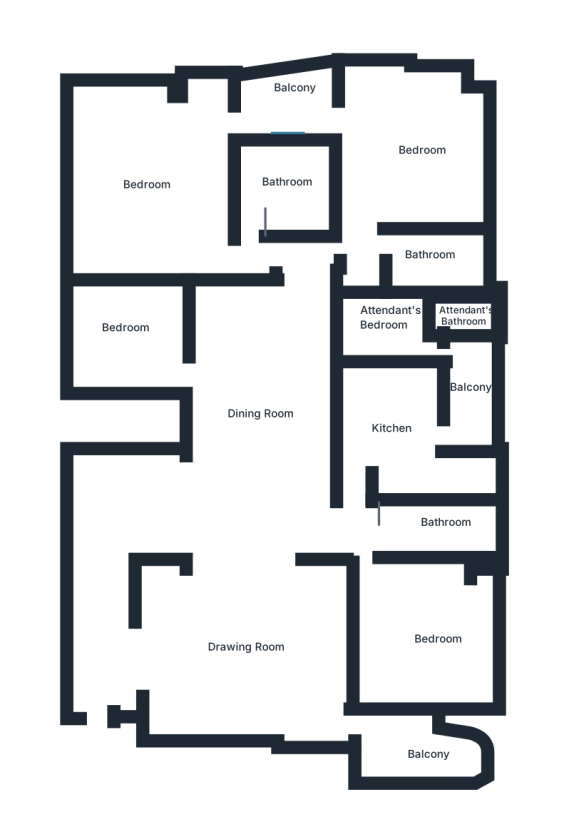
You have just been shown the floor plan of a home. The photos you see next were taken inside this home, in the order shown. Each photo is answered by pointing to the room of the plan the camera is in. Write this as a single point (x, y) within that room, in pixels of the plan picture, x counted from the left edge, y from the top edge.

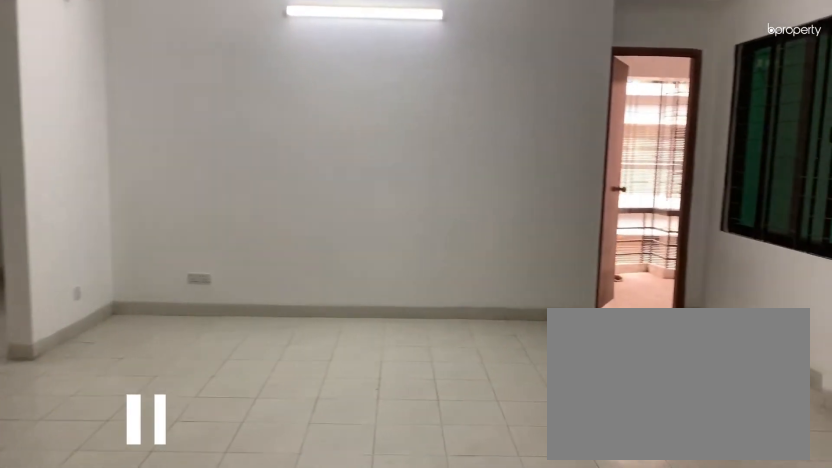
(249, 662)
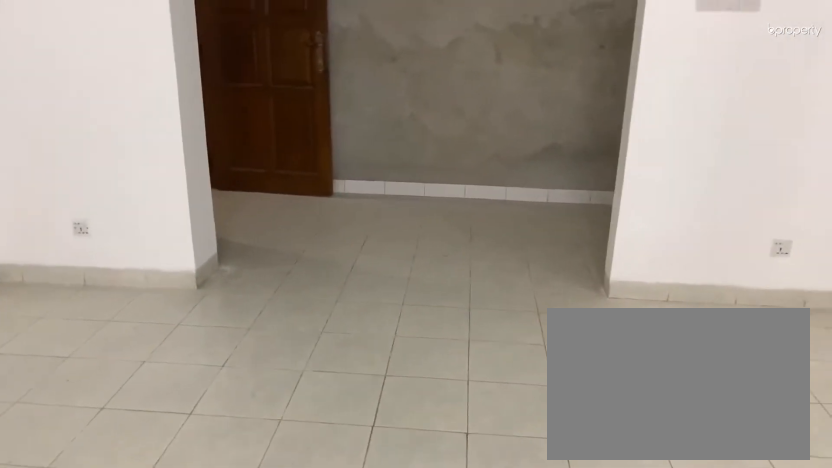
(249, 662)
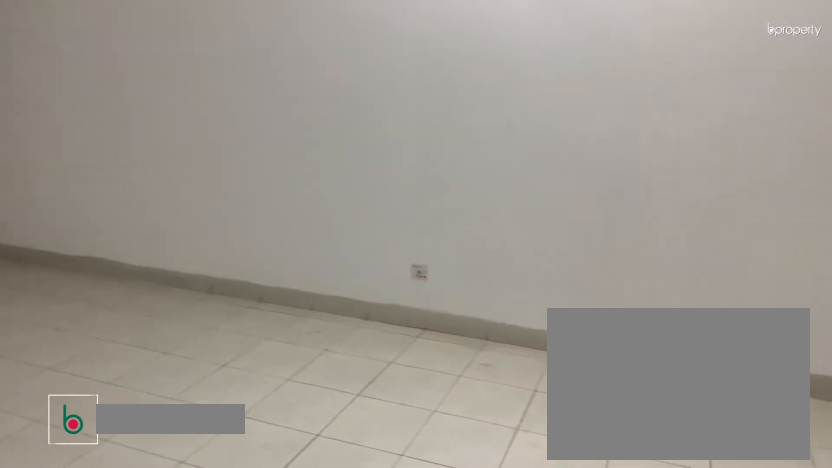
(260, 399)
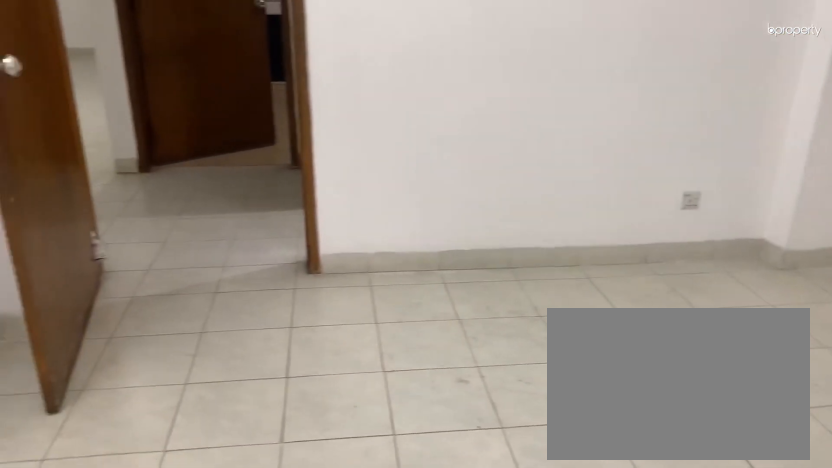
(419, 640)
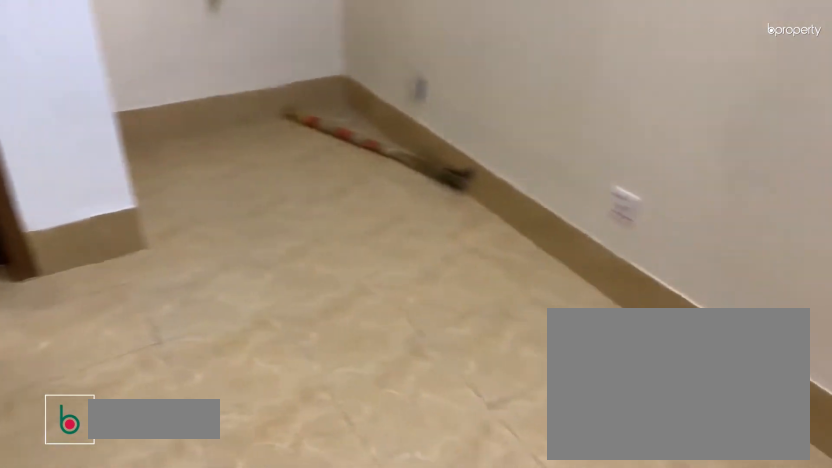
(390, 421)
